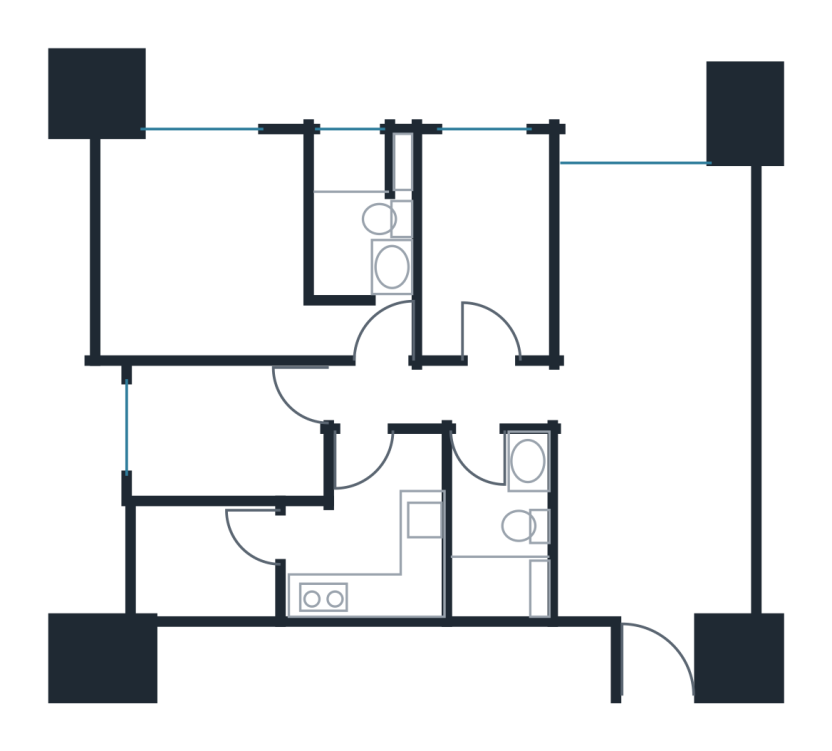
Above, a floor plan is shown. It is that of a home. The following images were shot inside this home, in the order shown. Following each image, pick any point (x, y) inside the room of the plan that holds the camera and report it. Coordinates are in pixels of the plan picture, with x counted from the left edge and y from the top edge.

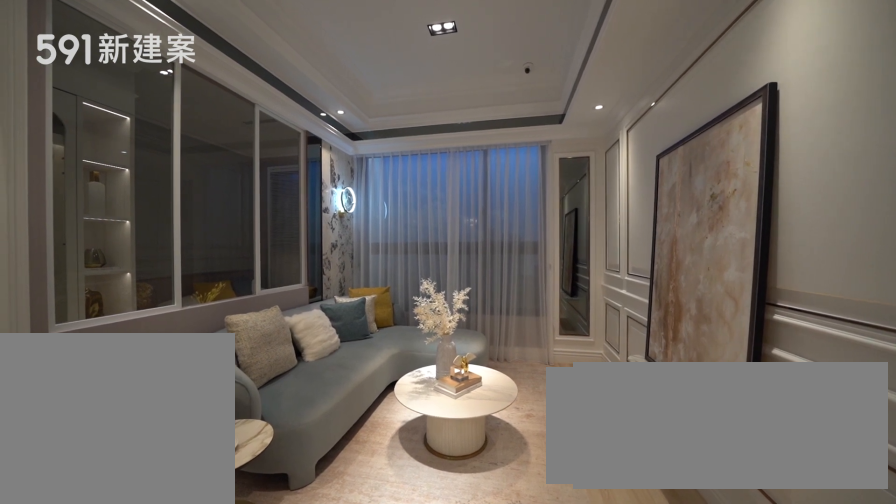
(653, 269)
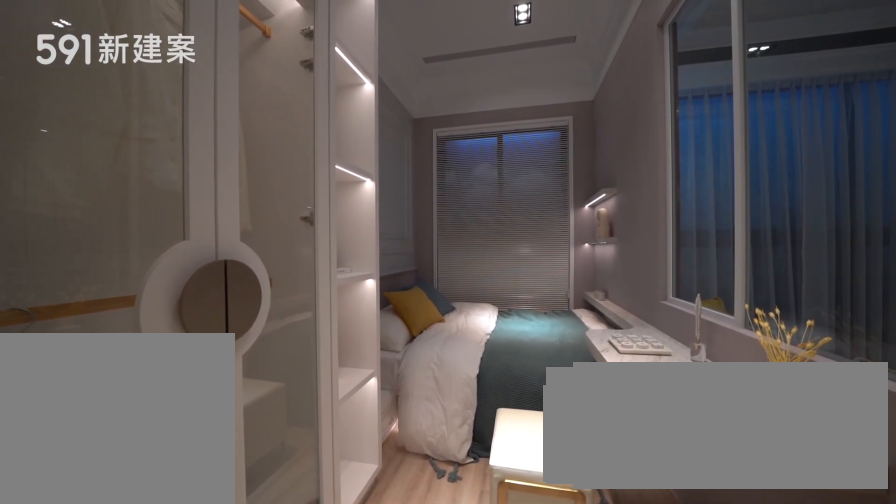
(483, 242)
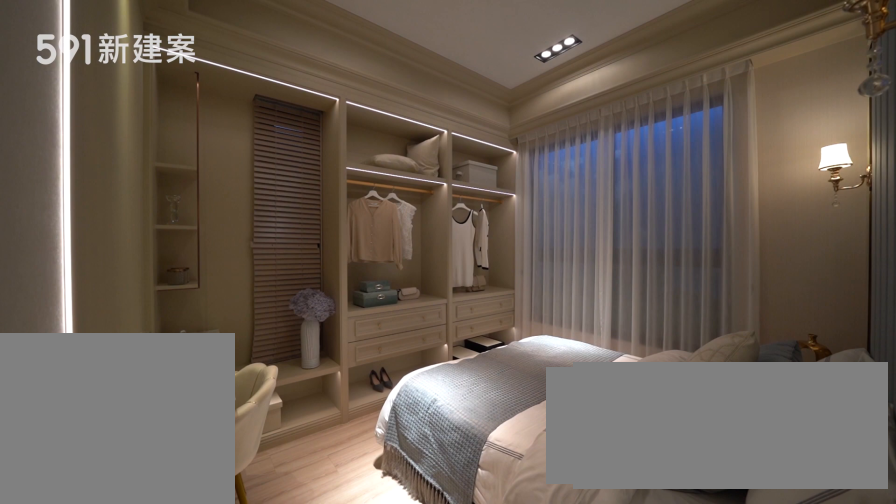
(220, 253)
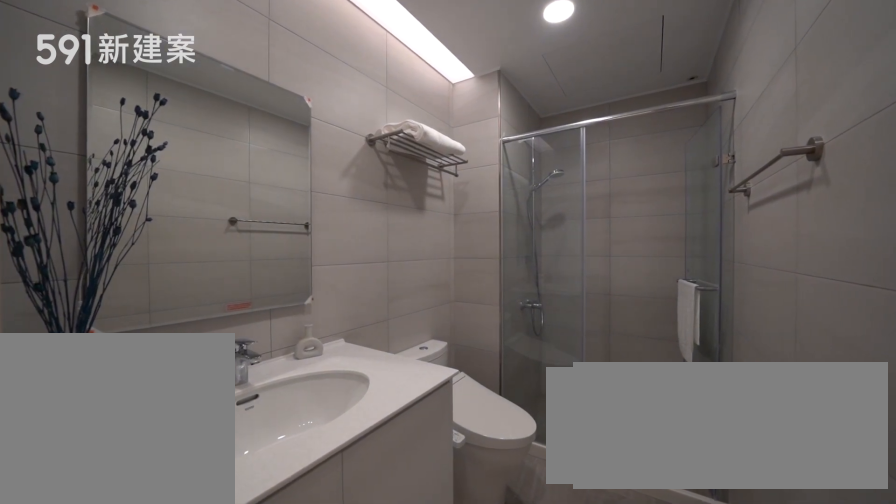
(497, 523)
